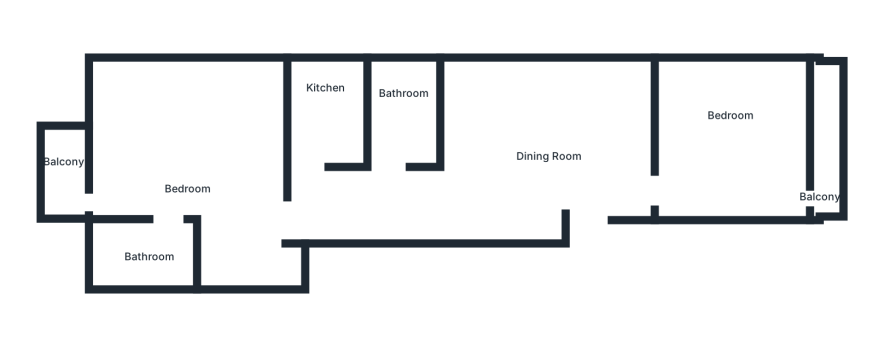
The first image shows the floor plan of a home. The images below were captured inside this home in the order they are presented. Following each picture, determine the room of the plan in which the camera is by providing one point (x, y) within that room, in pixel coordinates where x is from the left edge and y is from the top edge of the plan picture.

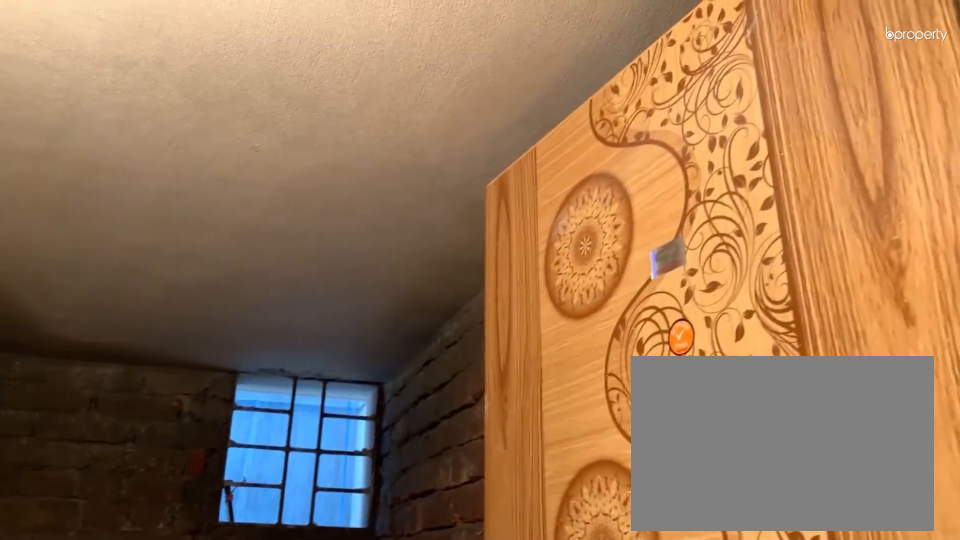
(410, 107)
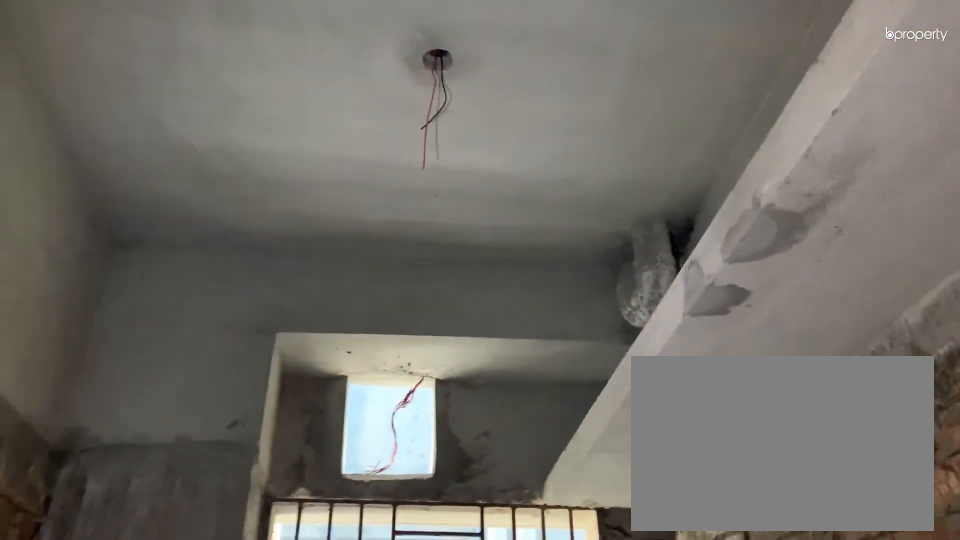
(324, 99)
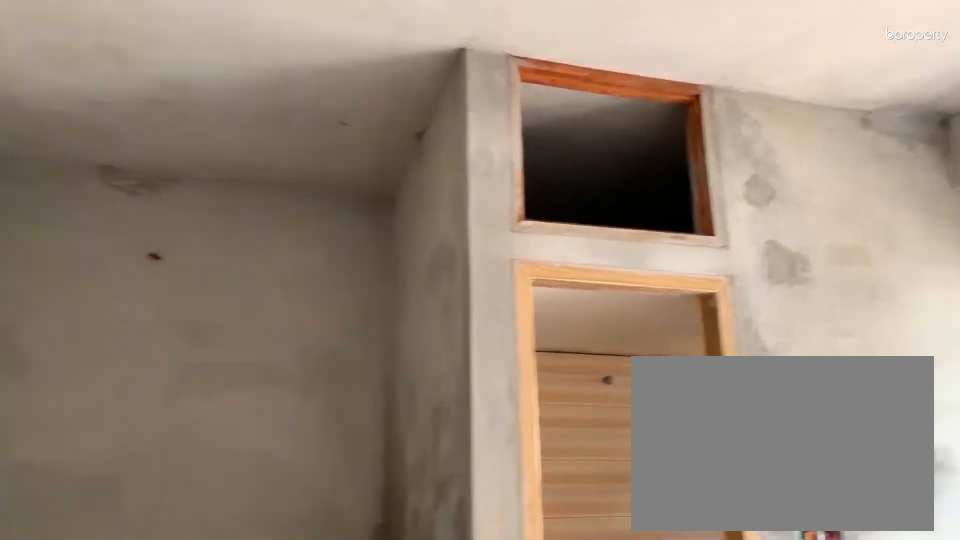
(203, 155)
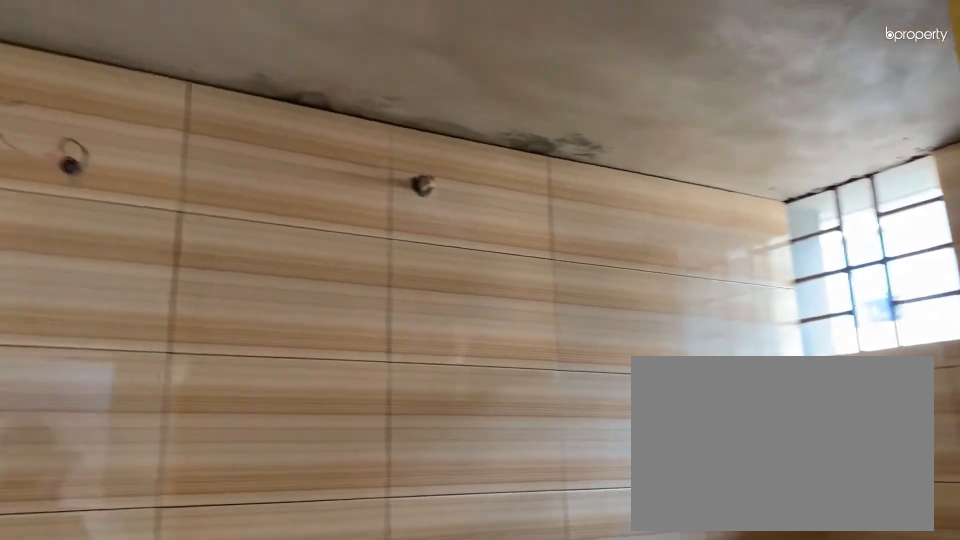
(147, 250)
